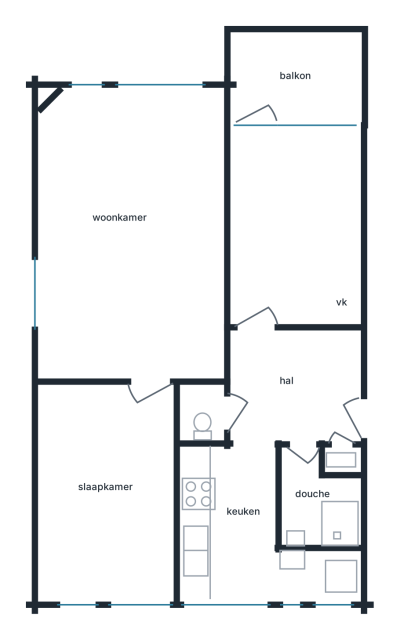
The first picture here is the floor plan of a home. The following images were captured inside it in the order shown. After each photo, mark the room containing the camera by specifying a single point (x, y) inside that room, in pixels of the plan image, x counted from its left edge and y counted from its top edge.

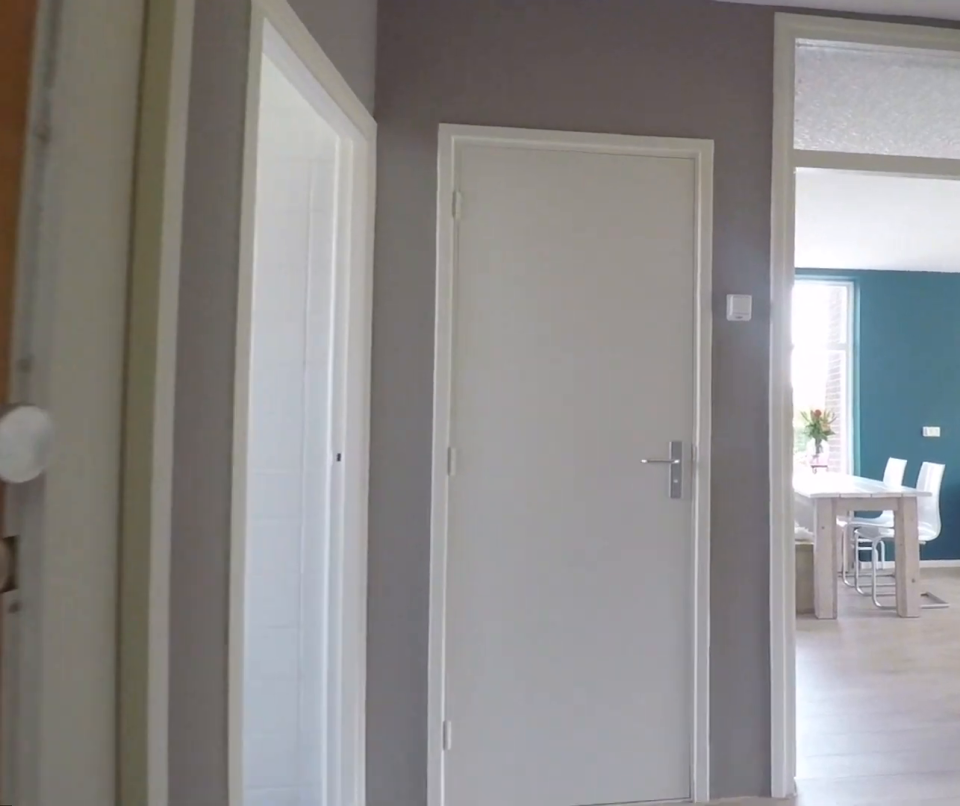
(294, 386)
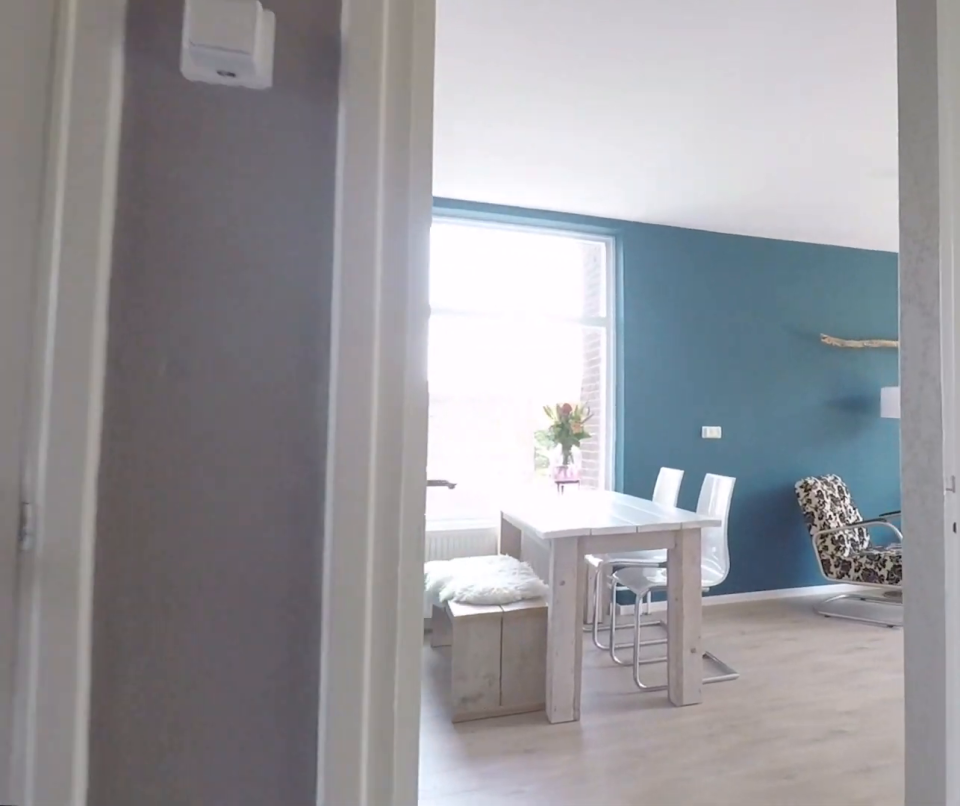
(294, 386)
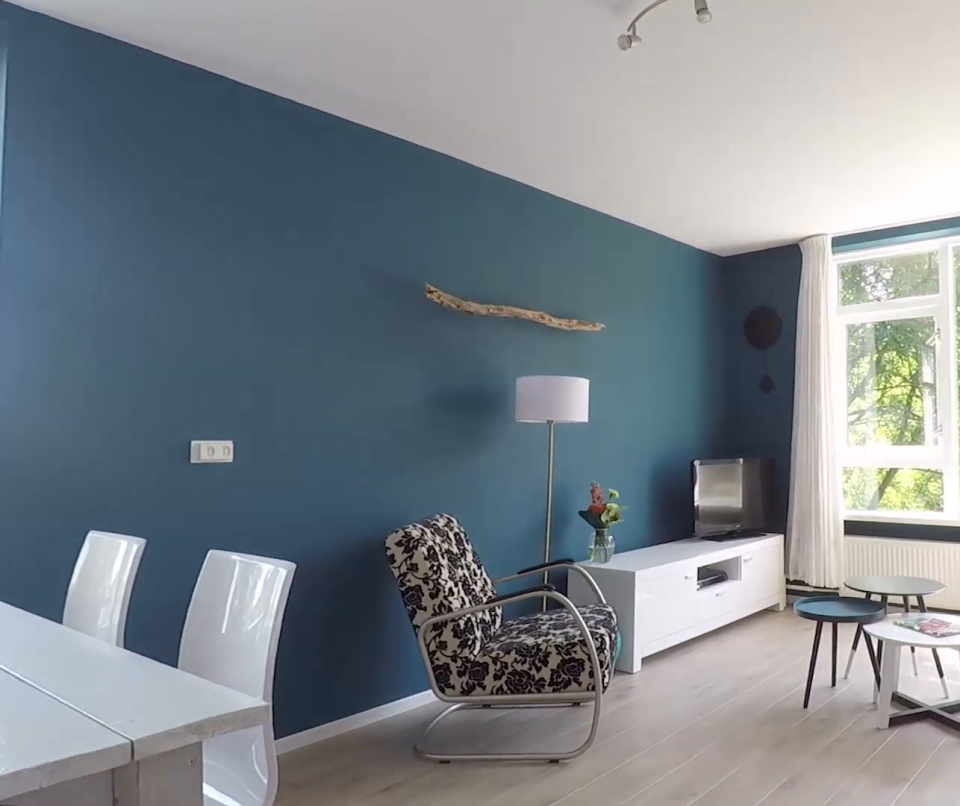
(132, 235)
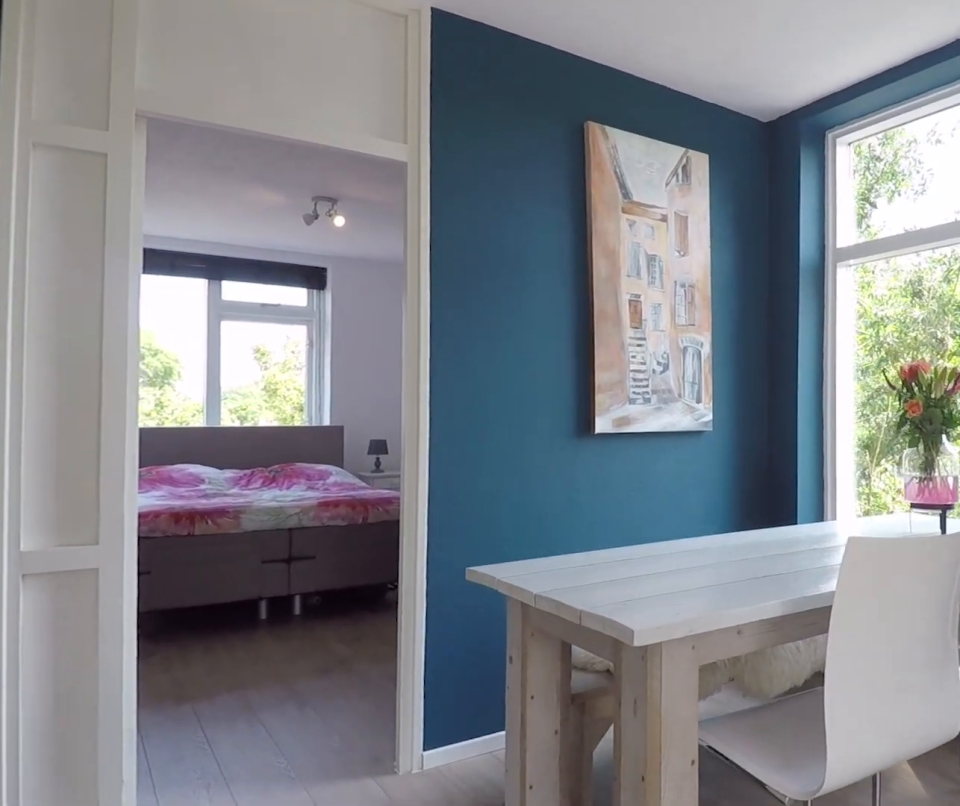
(132, 235)
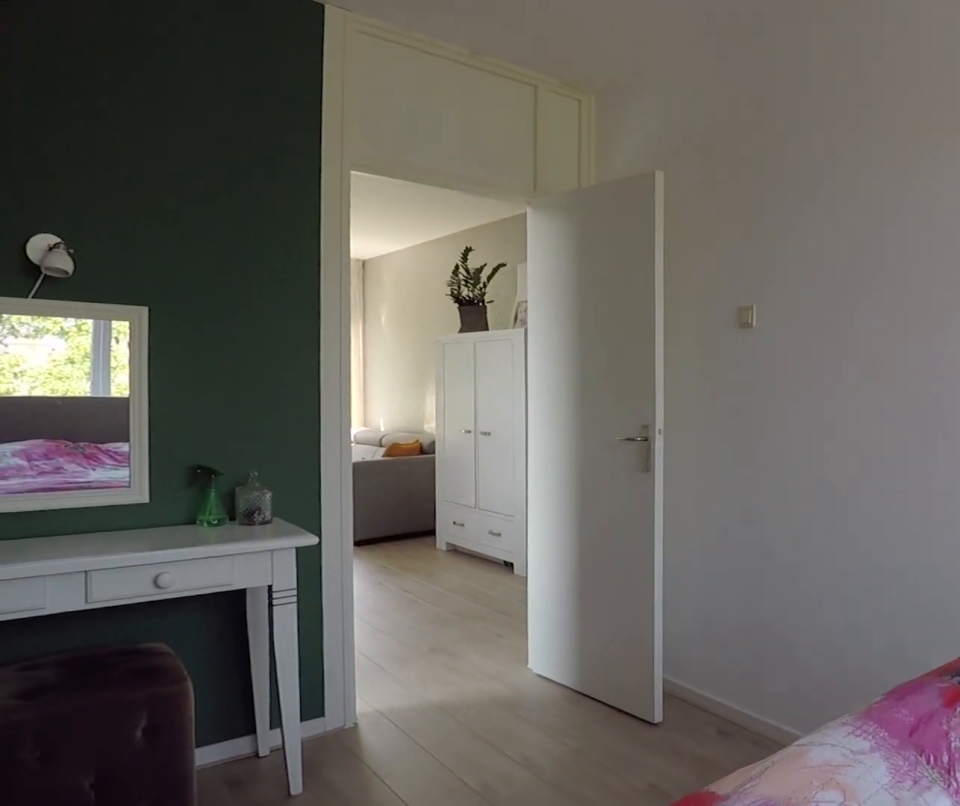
(108, 492)
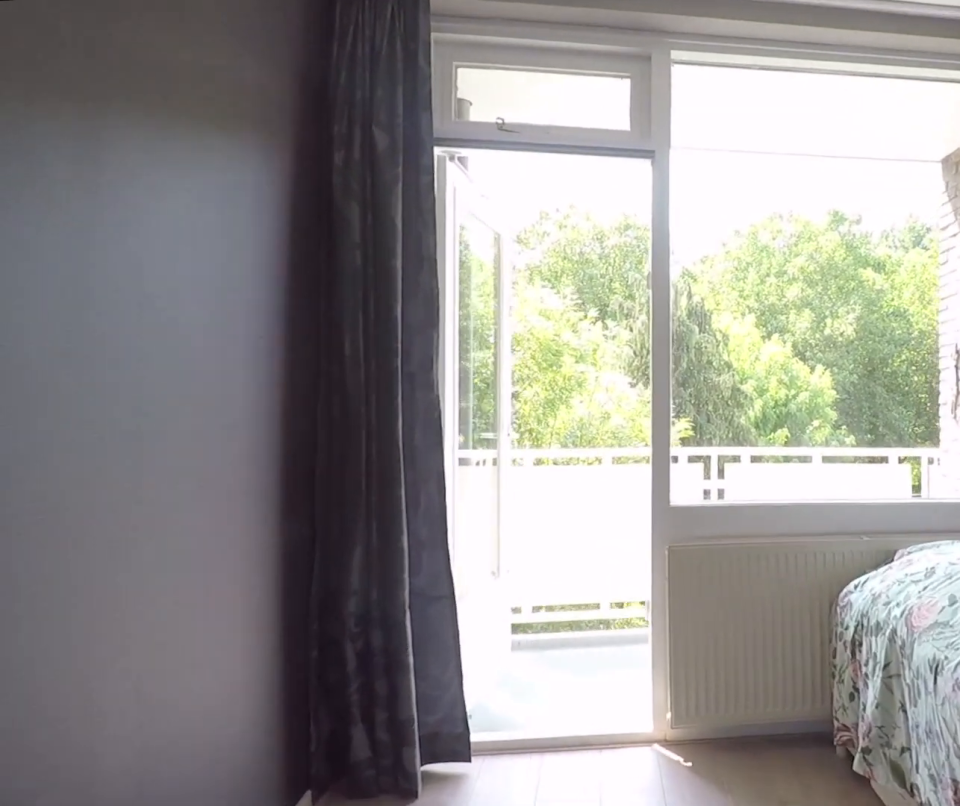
(294, 229)
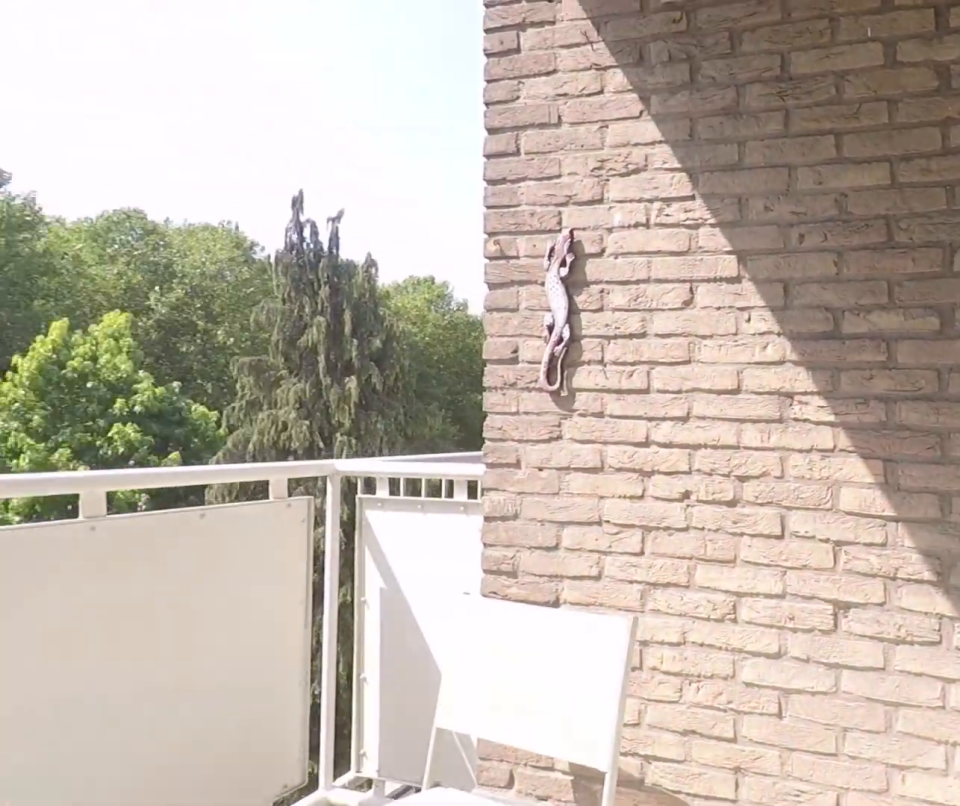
(295, 74)
